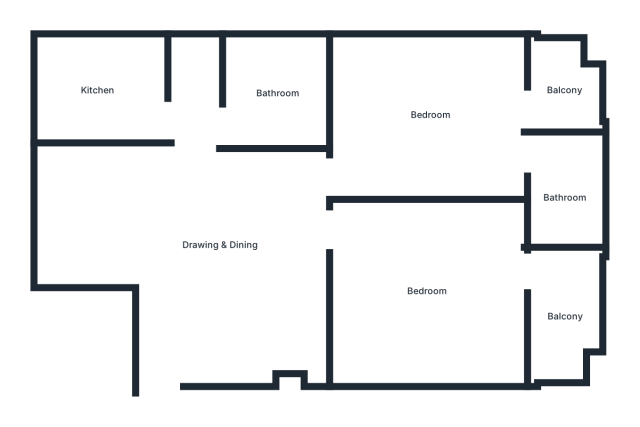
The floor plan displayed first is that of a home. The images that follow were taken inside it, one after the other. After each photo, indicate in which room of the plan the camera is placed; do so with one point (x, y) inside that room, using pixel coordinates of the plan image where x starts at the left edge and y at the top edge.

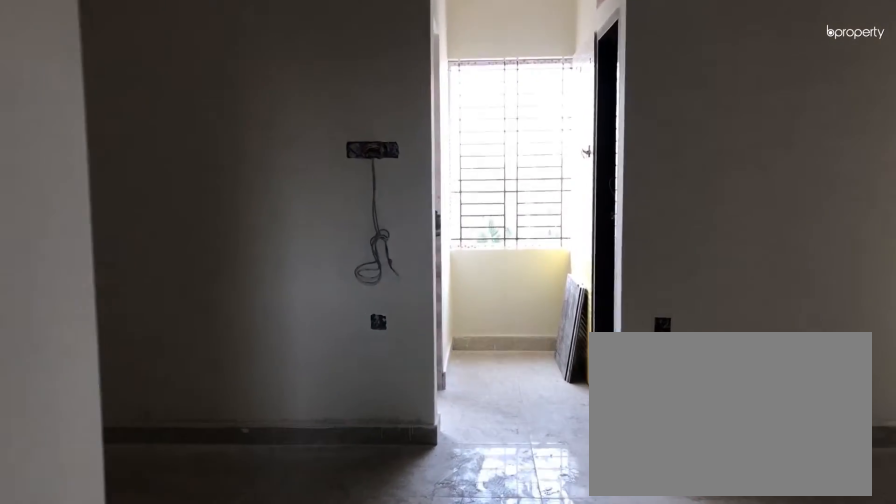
(171, 364)
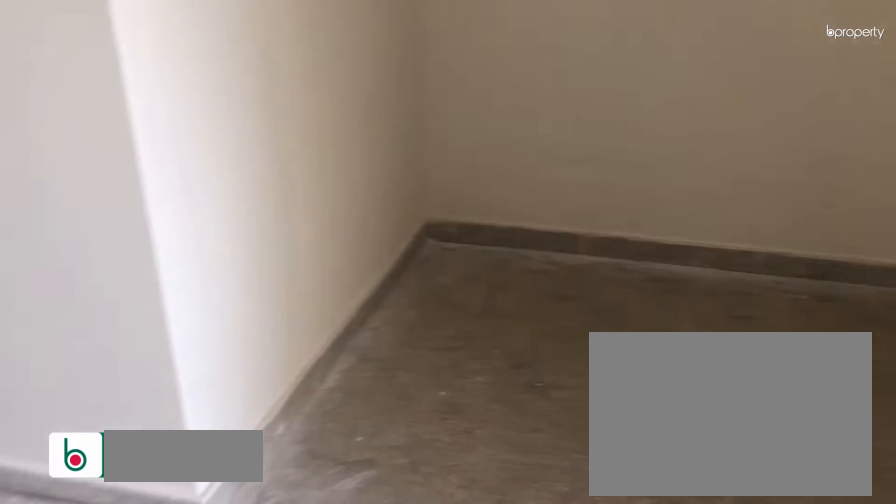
(221, 244)
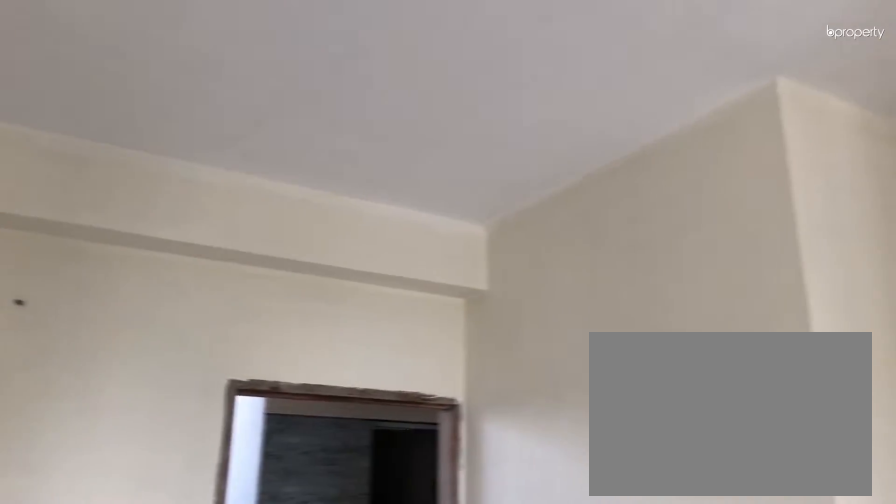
(221, 244)
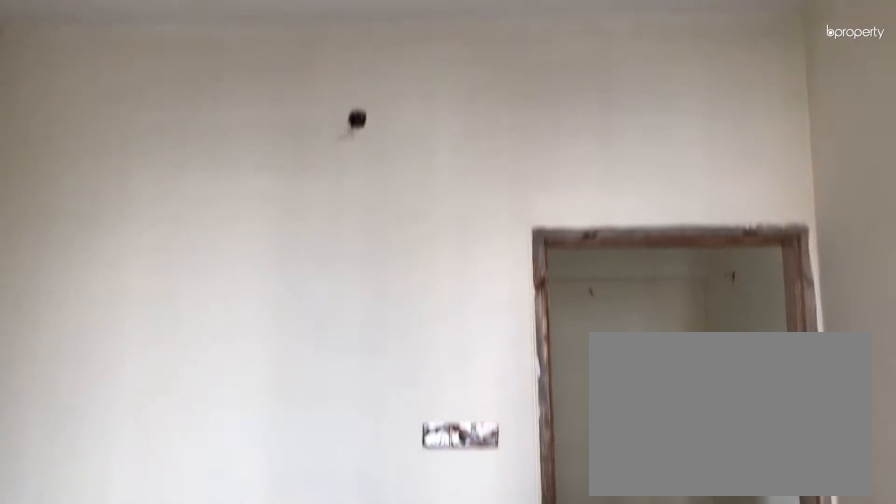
(427, 292)
